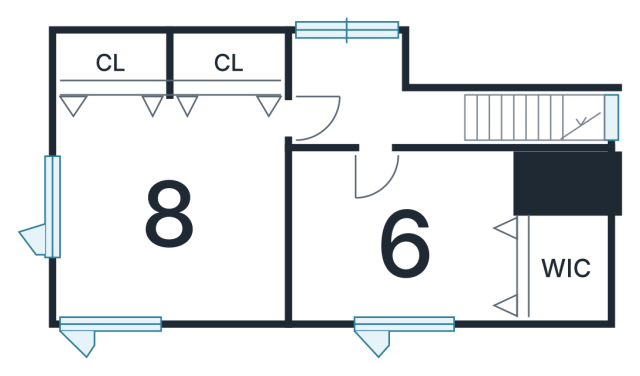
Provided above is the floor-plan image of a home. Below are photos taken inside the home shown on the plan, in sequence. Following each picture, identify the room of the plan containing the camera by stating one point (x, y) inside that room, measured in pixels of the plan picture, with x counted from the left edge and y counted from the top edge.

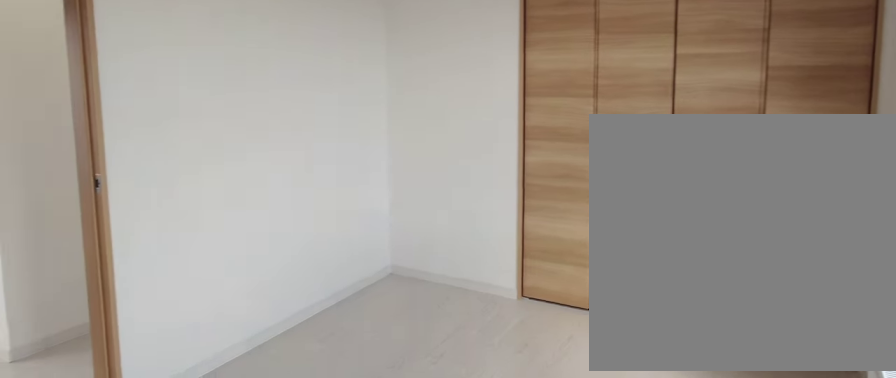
(396, 258)
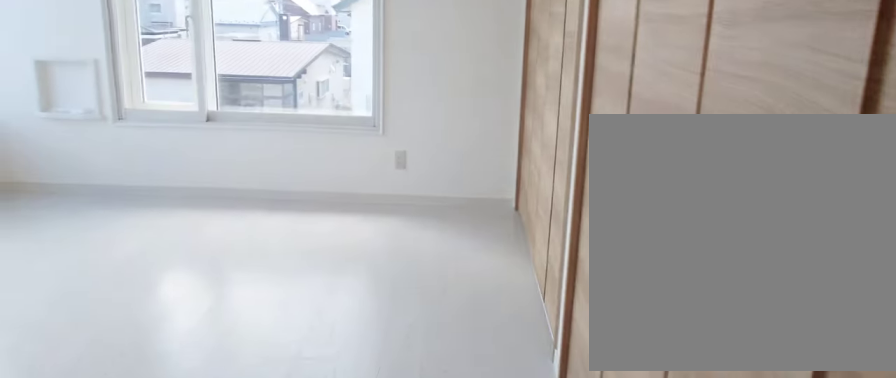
(172, 233)
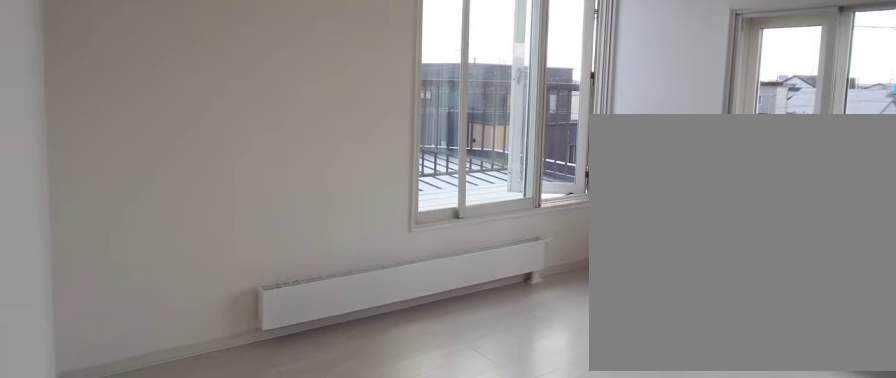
(172, 233)
